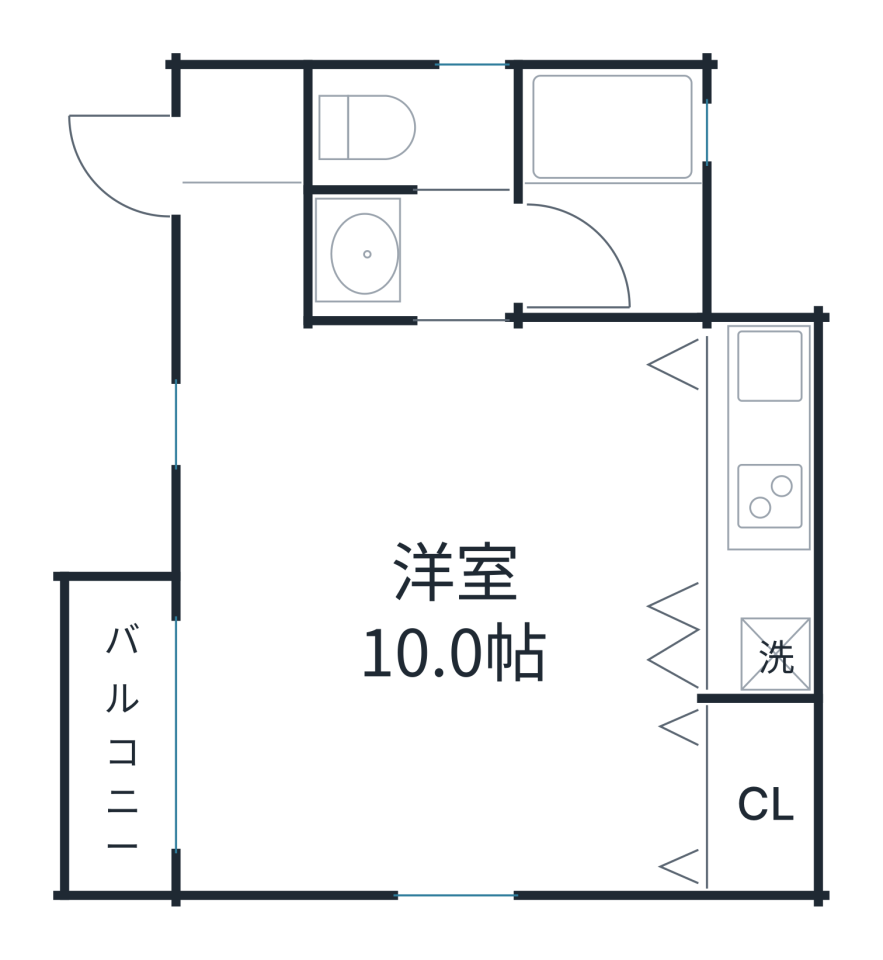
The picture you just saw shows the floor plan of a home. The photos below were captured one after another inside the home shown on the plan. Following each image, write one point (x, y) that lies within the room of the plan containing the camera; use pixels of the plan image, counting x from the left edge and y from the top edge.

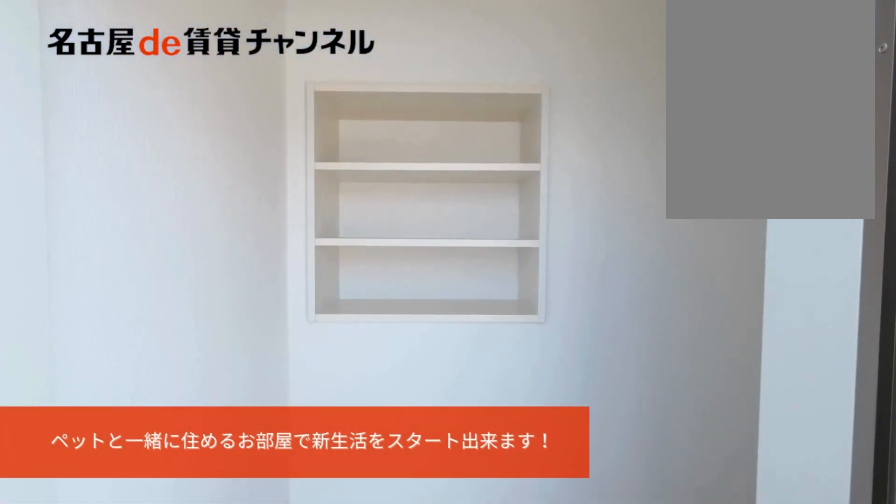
(241, 142)
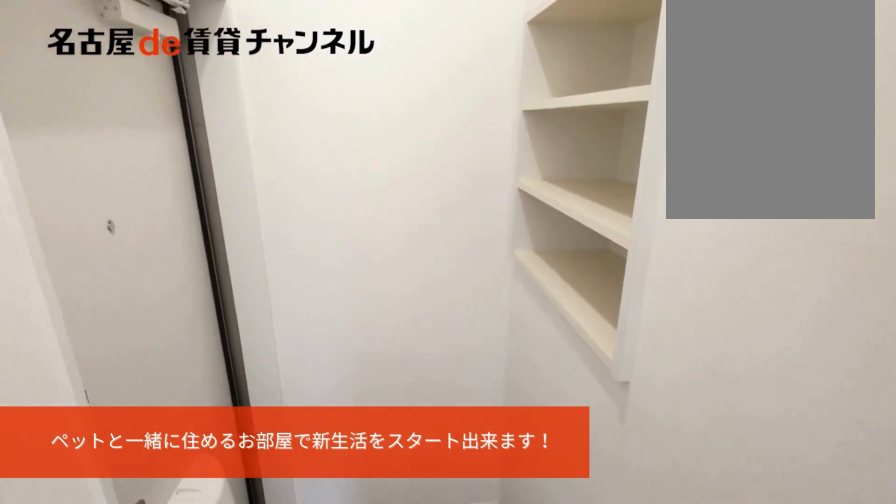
(241, 142)
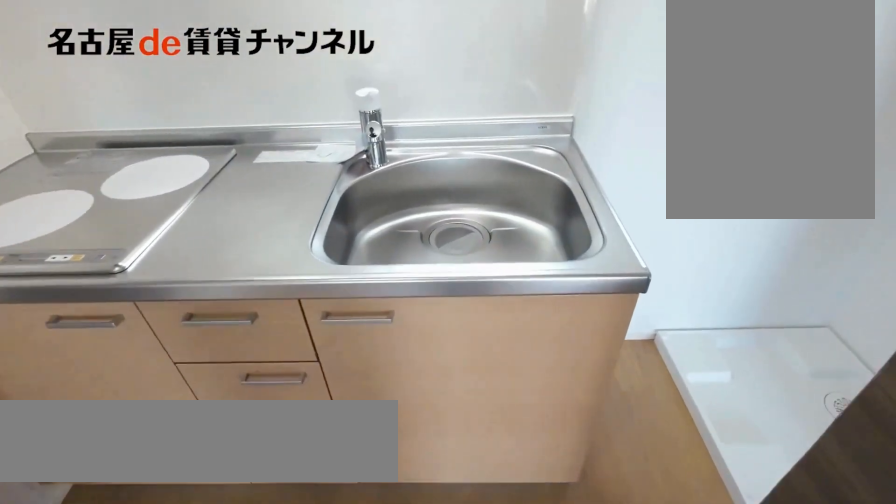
(757, 509)
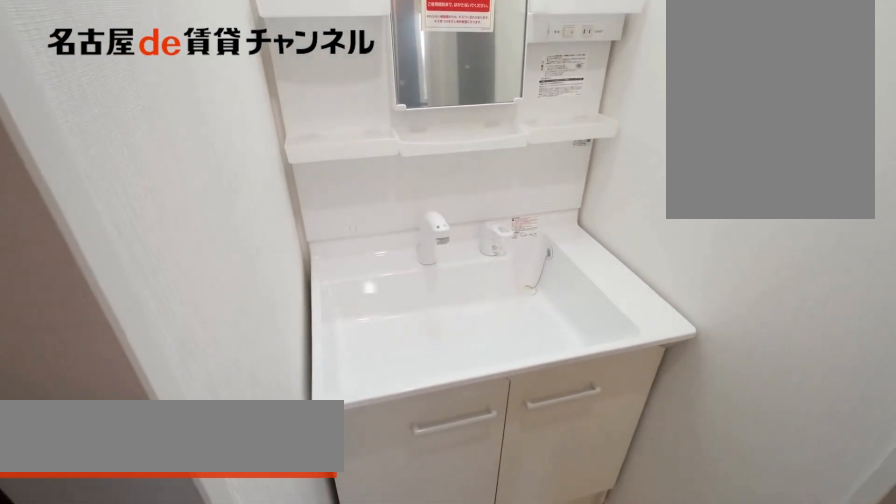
(411, 259)
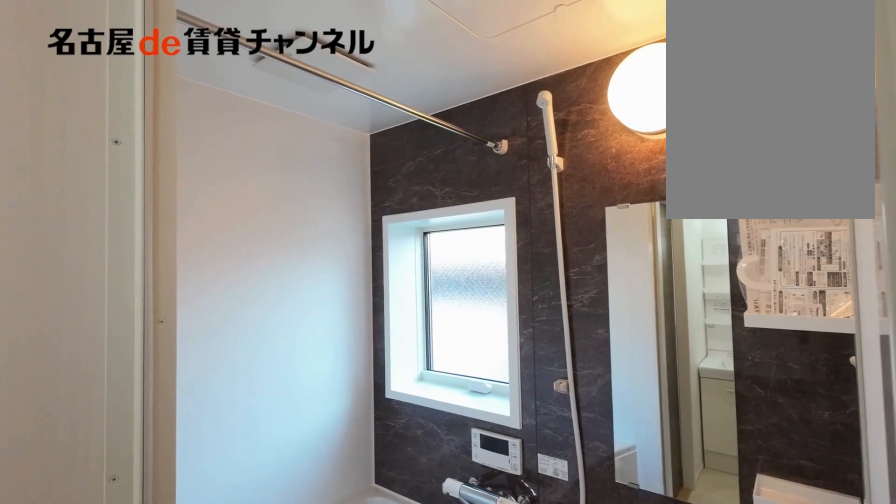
(612, 189)
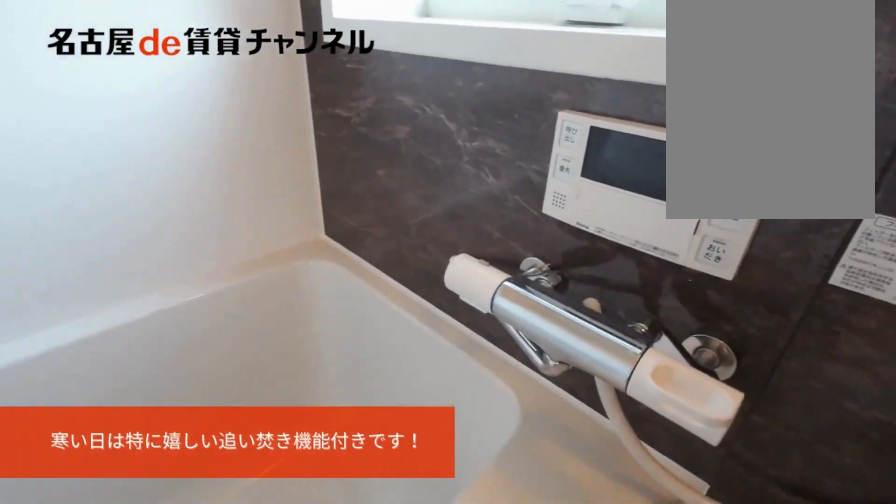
(612, 189)
